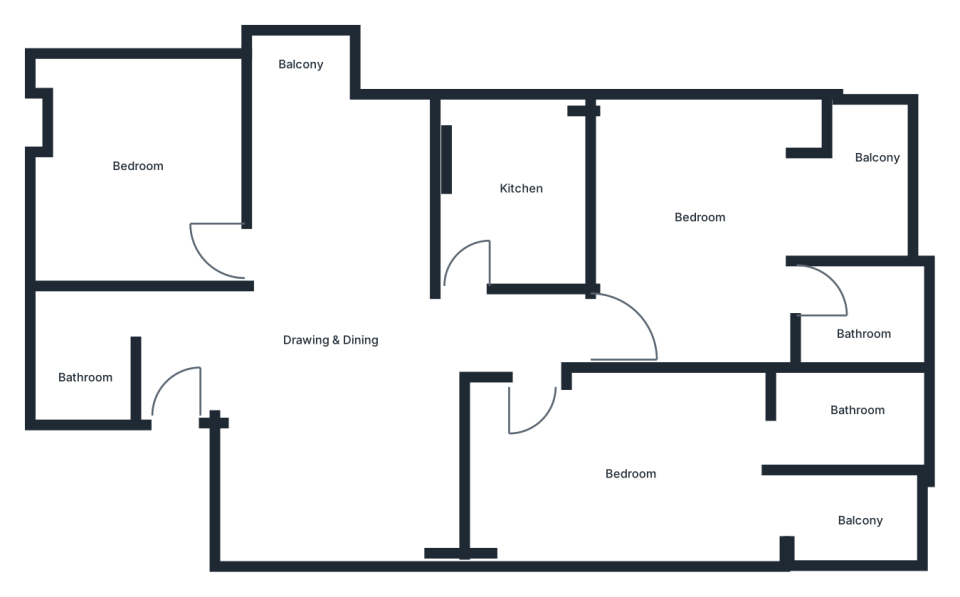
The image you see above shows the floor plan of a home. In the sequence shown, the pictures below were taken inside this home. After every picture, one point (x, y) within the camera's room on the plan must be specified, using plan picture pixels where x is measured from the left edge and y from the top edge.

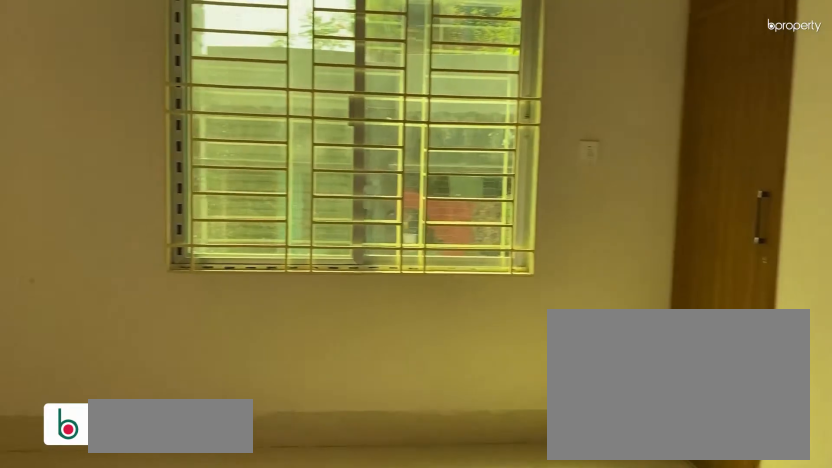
(717, 245)
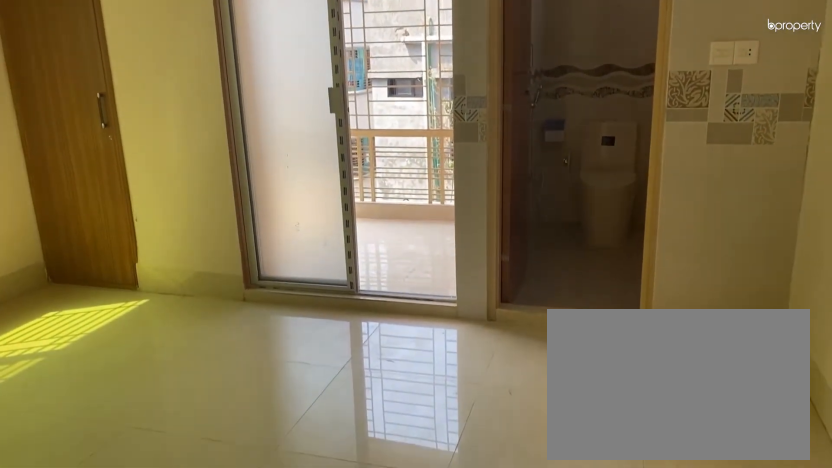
(717, 245)
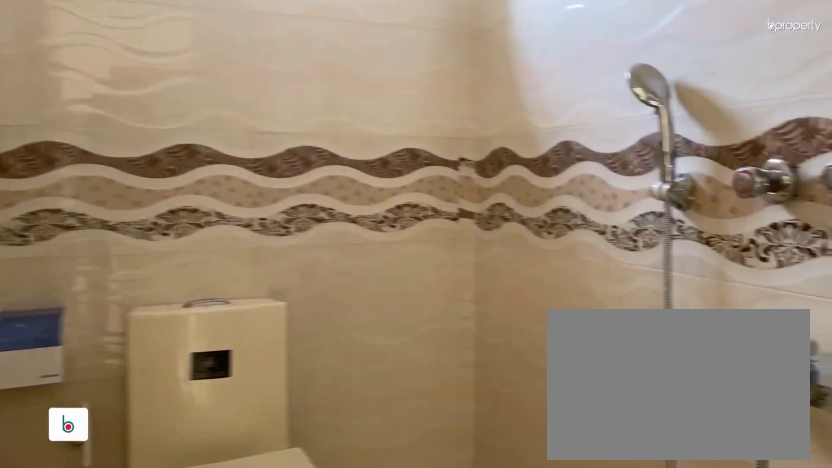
(857, 317)
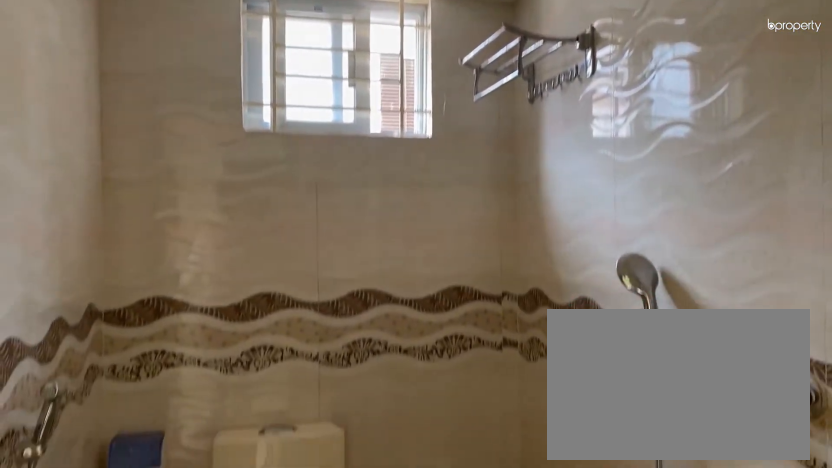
(857, 317)
